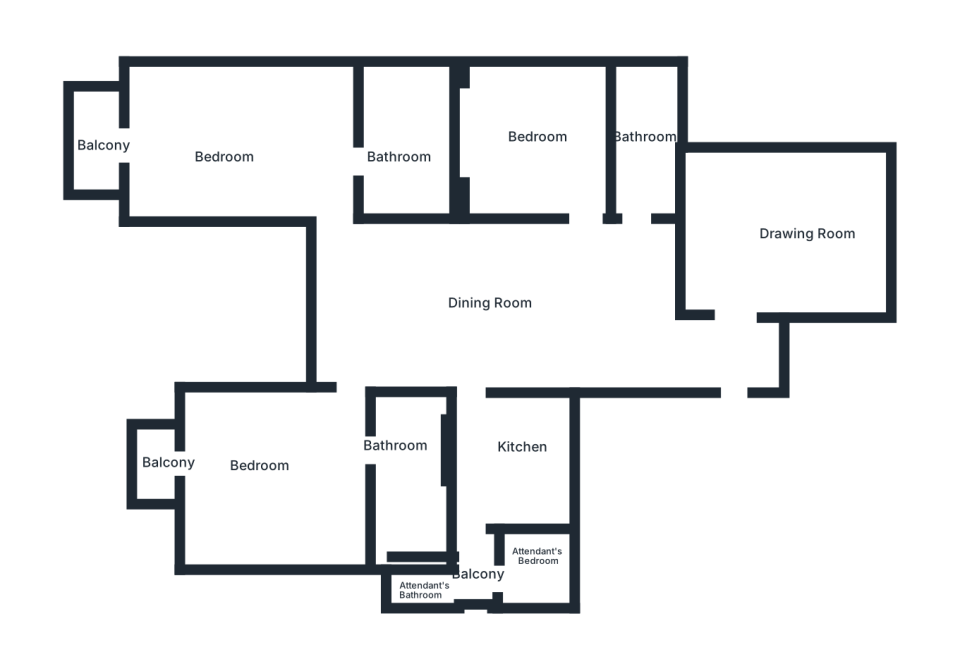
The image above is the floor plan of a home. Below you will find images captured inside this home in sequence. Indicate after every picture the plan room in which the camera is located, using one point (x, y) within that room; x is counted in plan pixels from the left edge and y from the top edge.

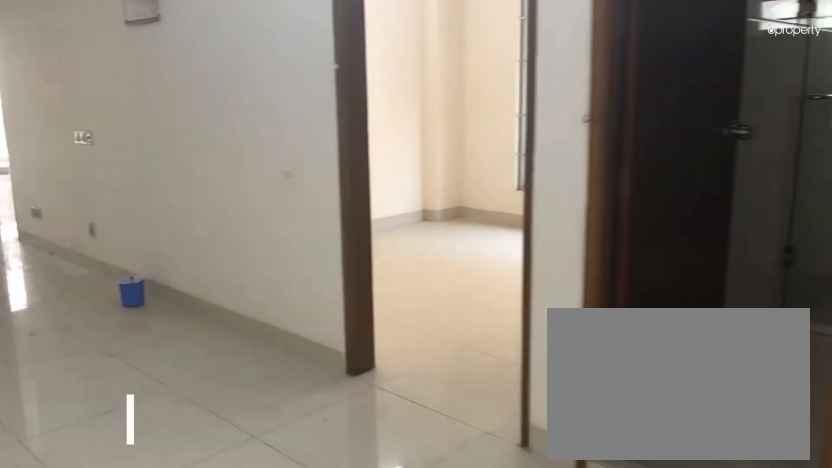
(486, 310)
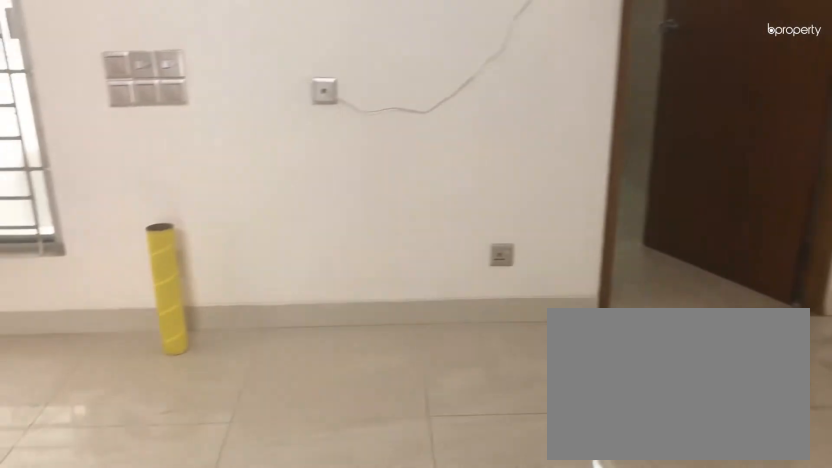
(486, 310)
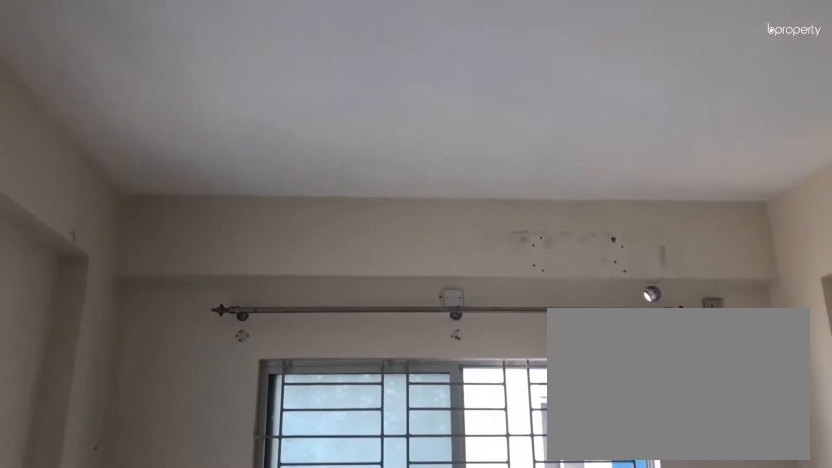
(768, 245)
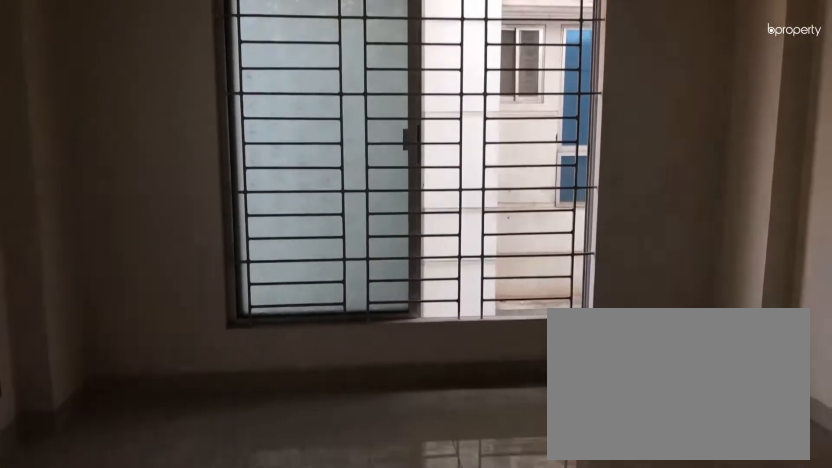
(768, 245)
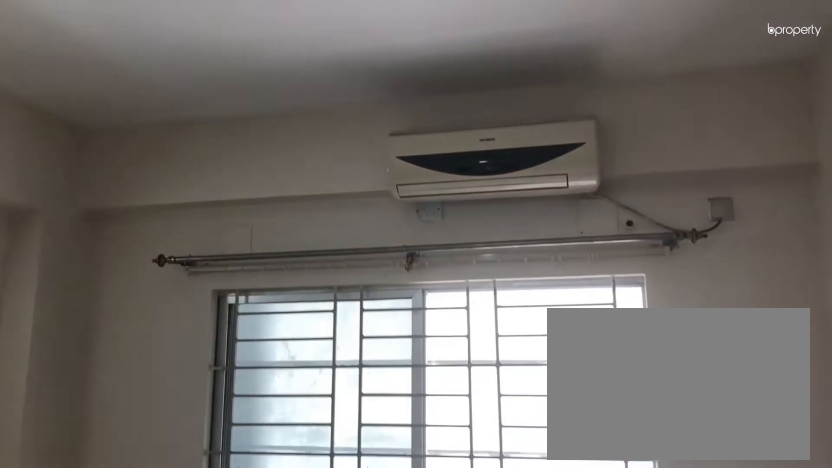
(540, 142)
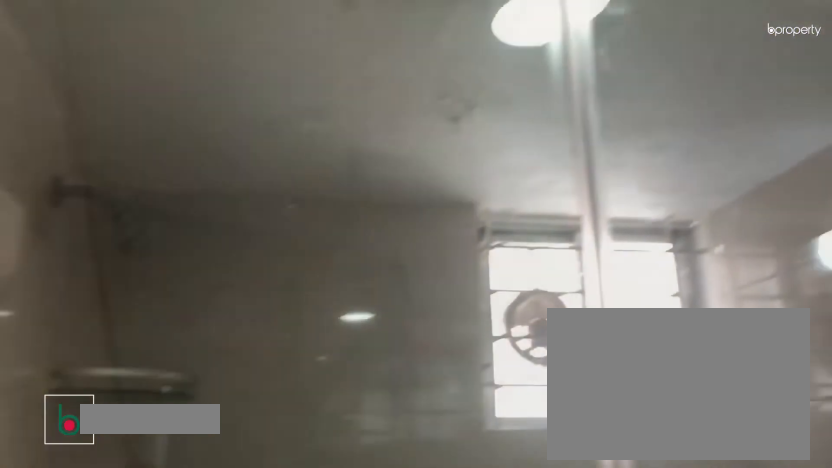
(409, 155)
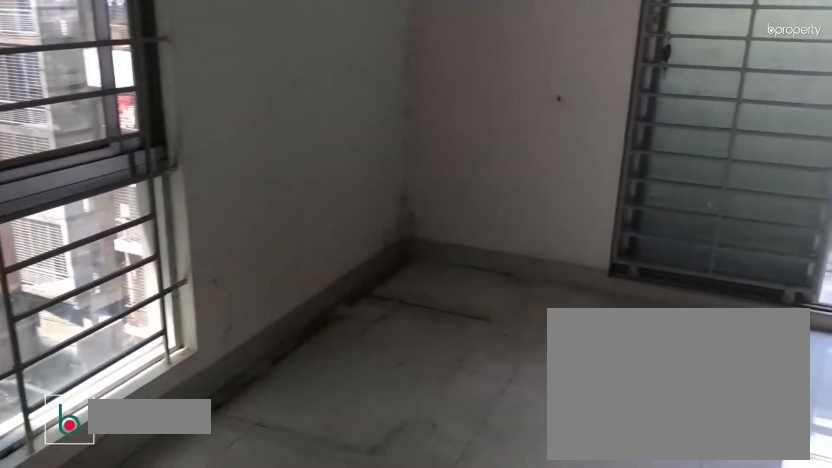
(262, 475)
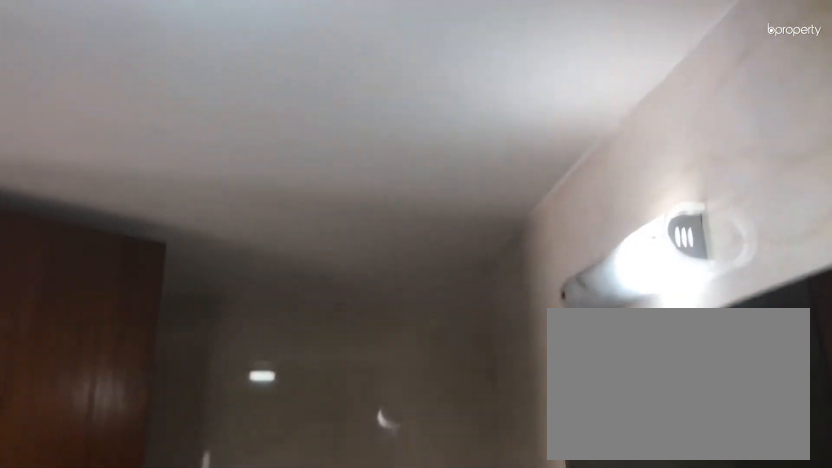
(413, 458)
